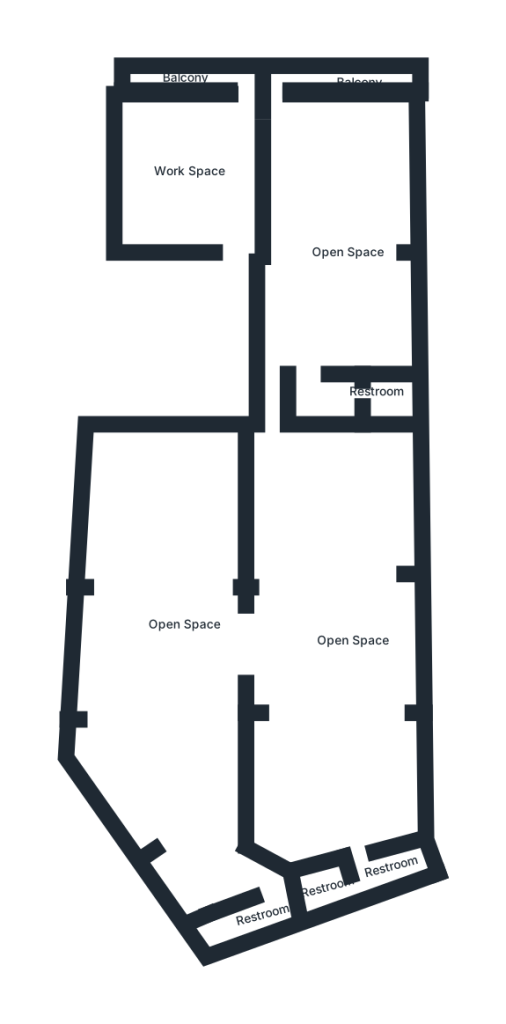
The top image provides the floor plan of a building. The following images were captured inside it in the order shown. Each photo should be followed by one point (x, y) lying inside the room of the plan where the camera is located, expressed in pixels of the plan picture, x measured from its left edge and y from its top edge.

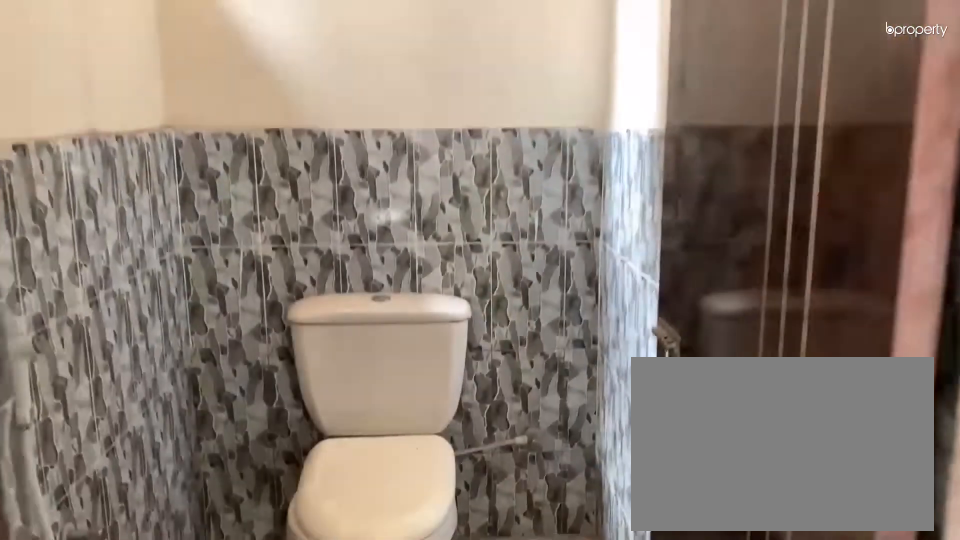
(333, 885)
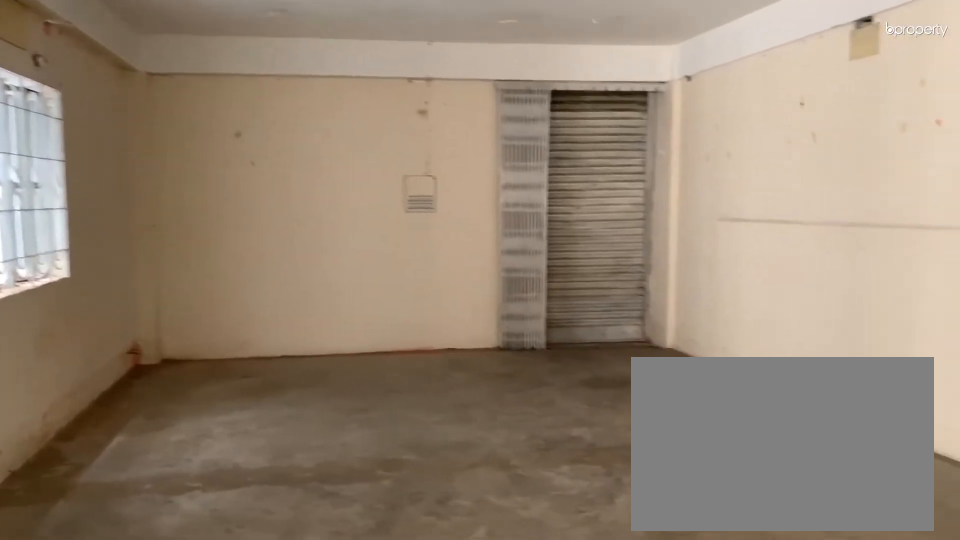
(159, 654)
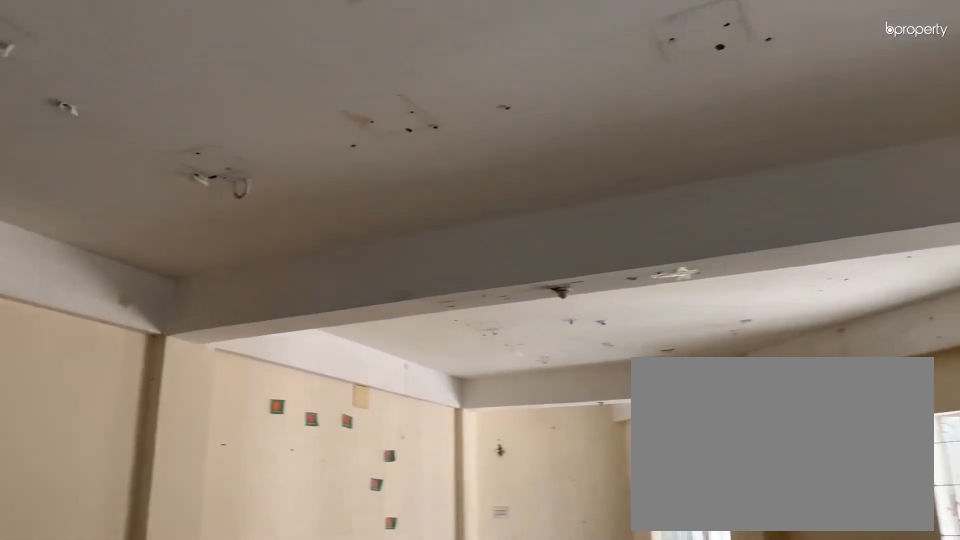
(159, 654)
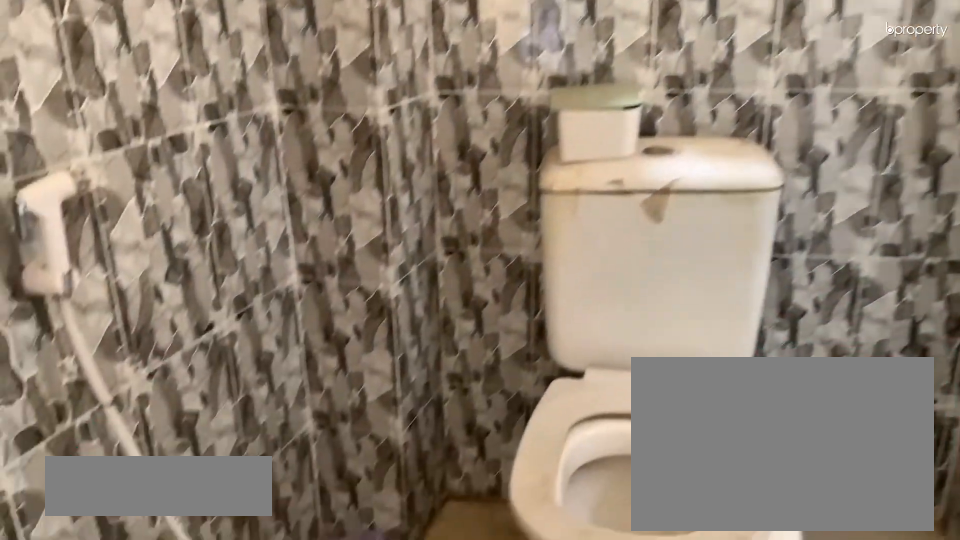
(246, 917)
